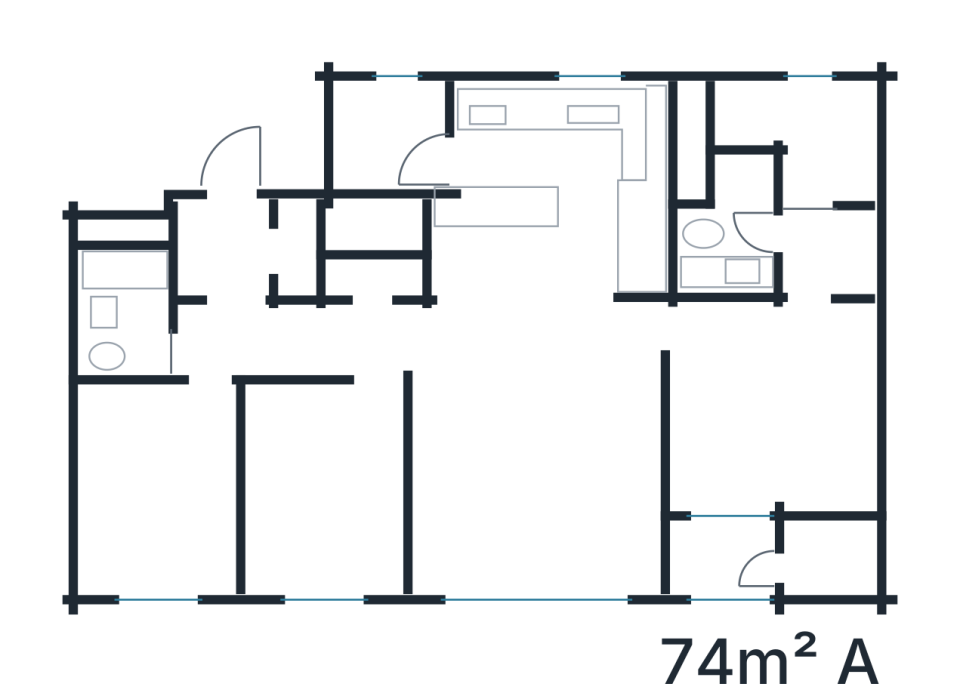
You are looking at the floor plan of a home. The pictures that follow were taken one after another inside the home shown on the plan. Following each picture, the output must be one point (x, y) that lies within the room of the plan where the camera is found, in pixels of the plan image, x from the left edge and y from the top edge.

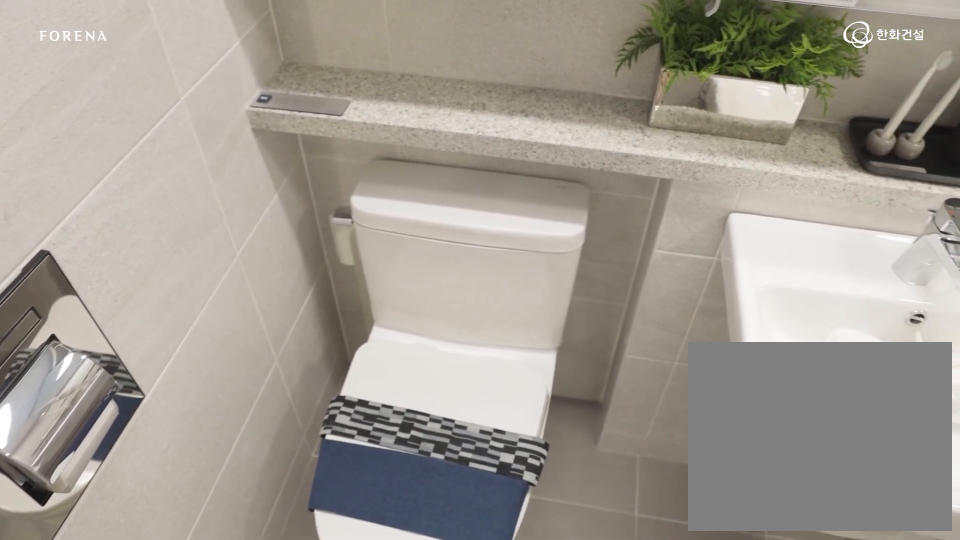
(161, 347)
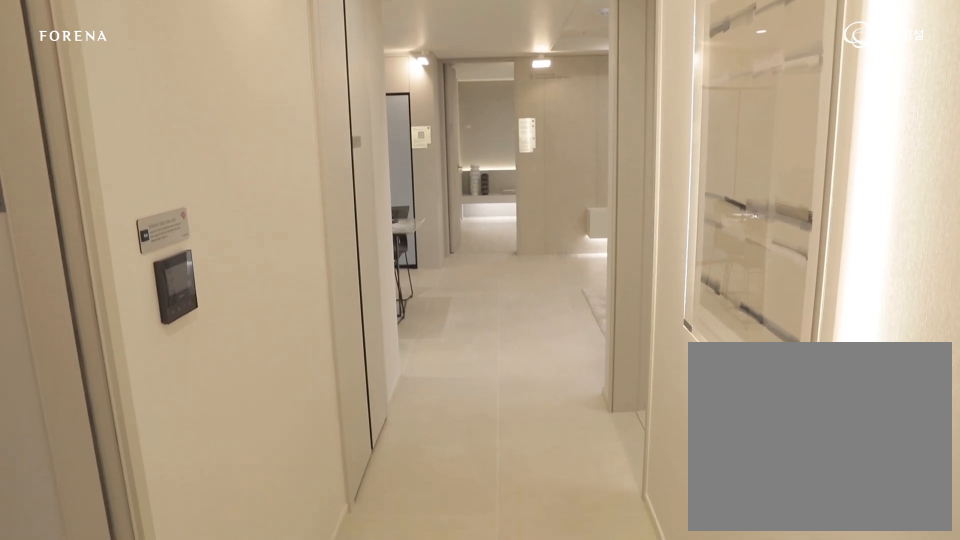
(342, 340)
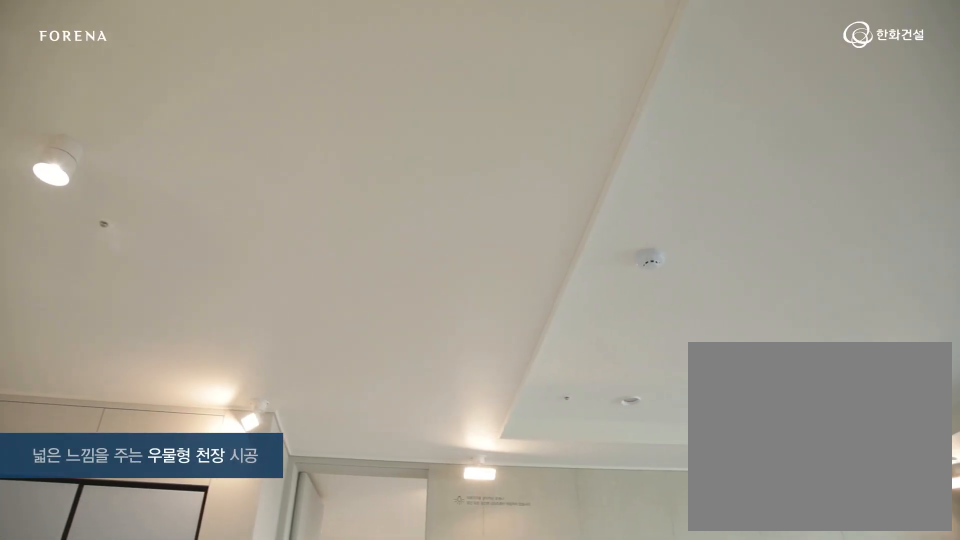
(544, 463)
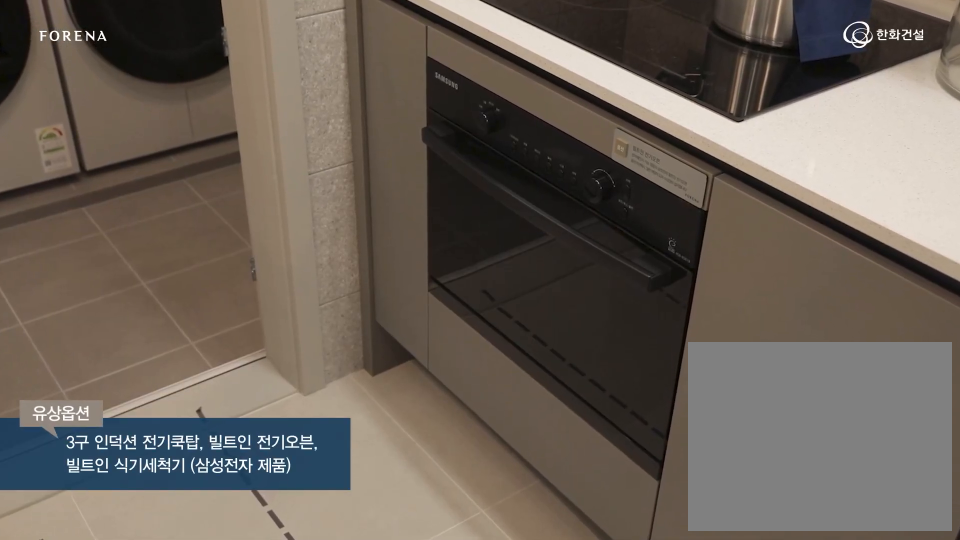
(527, 269)
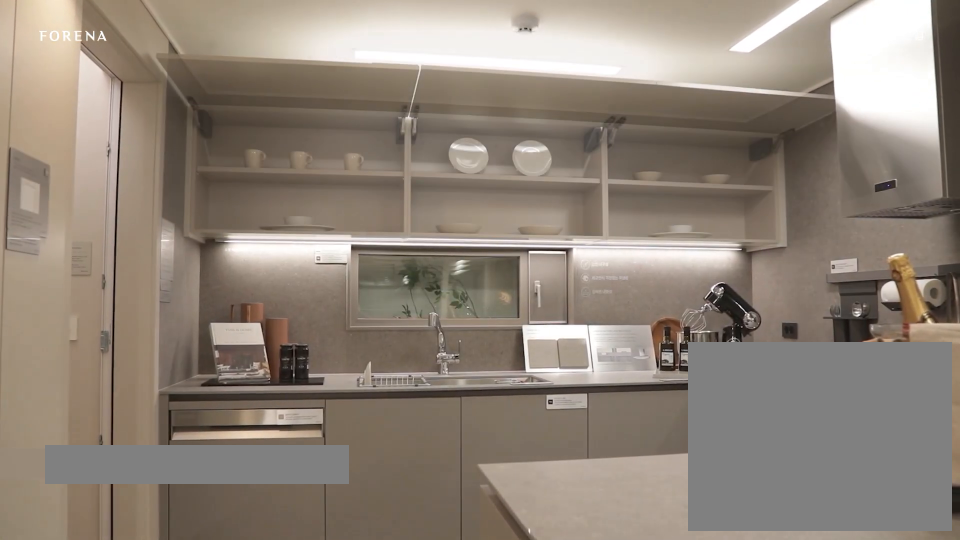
(527, 269)
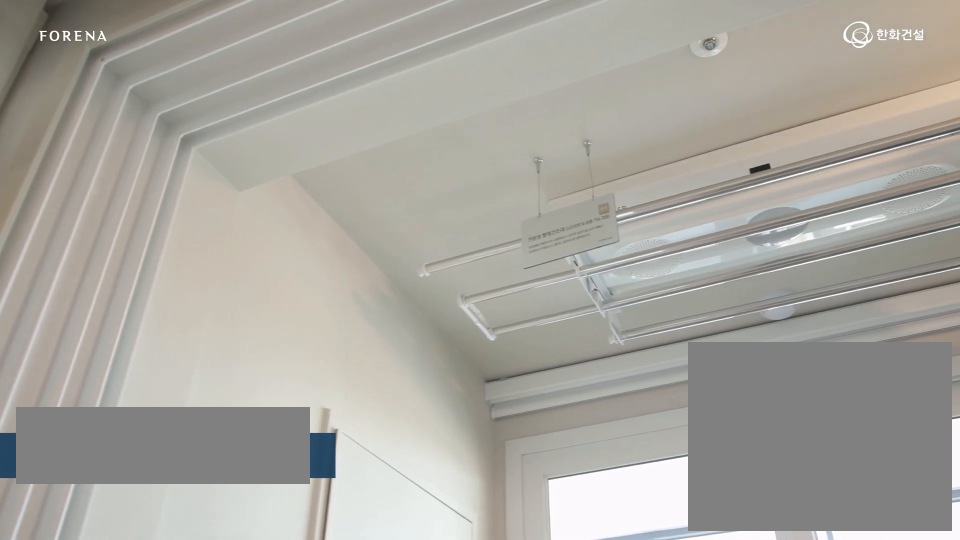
(775, 395)
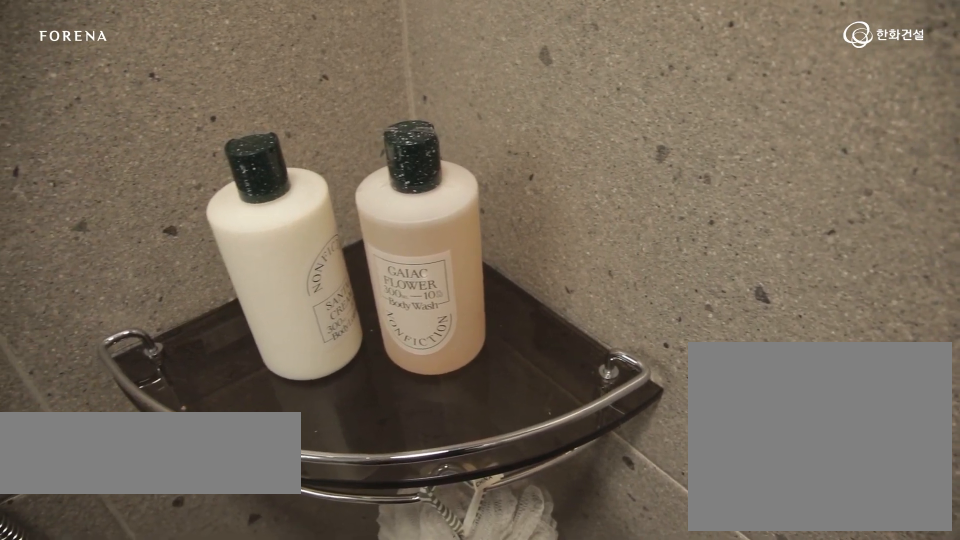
(762, 235)
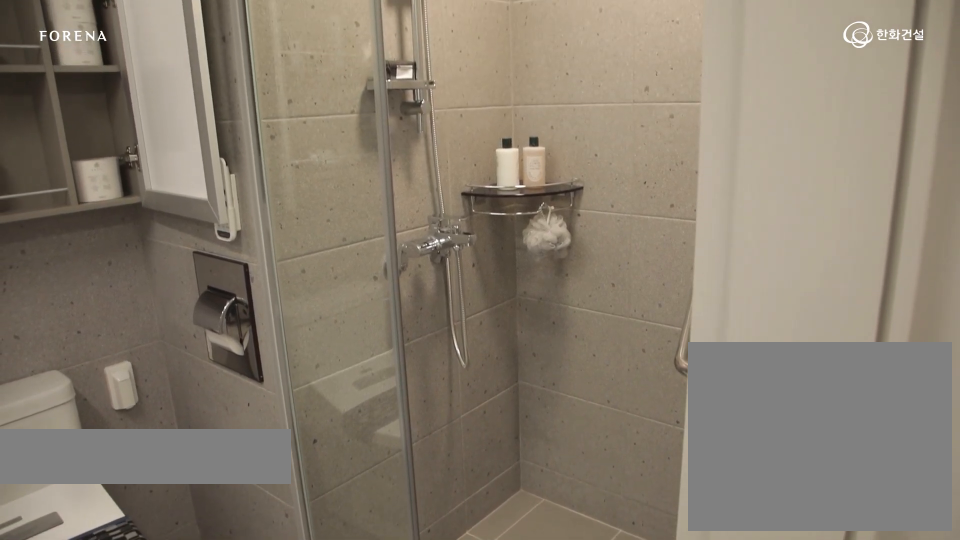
(762, 235)
